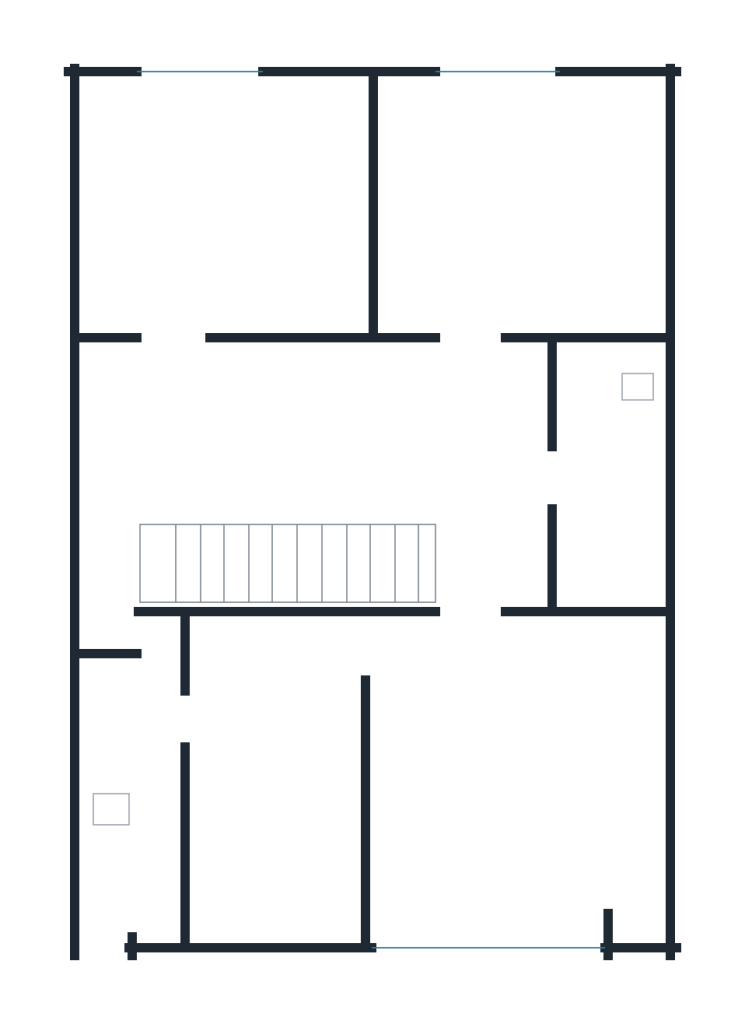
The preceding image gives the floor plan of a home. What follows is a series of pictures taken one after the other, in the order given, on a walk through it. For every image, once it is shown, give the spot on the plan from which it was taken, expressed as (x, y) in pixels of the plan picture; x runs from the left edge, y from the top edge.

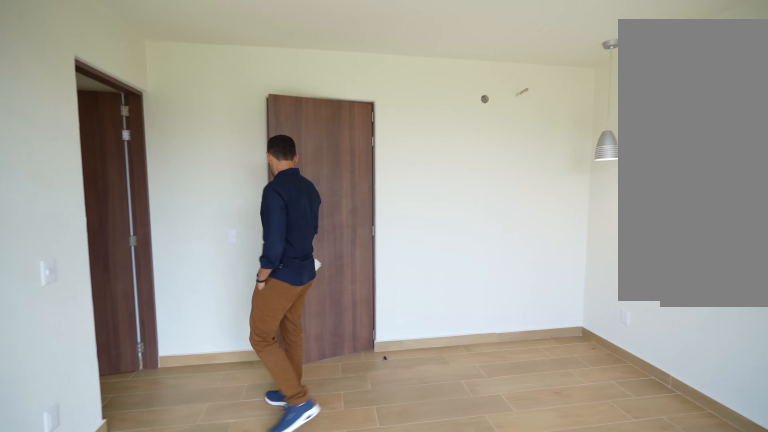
(402, 908)
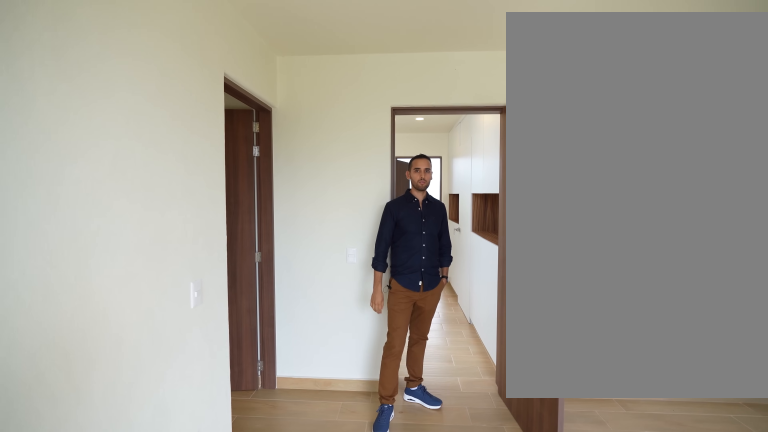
(455, 918)
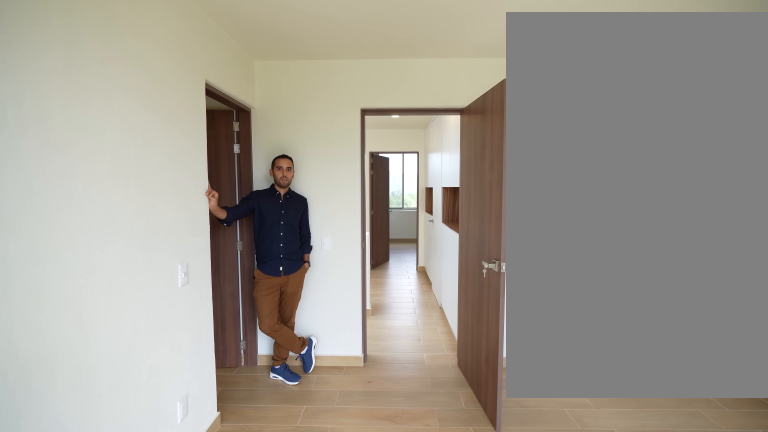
(460, 918)
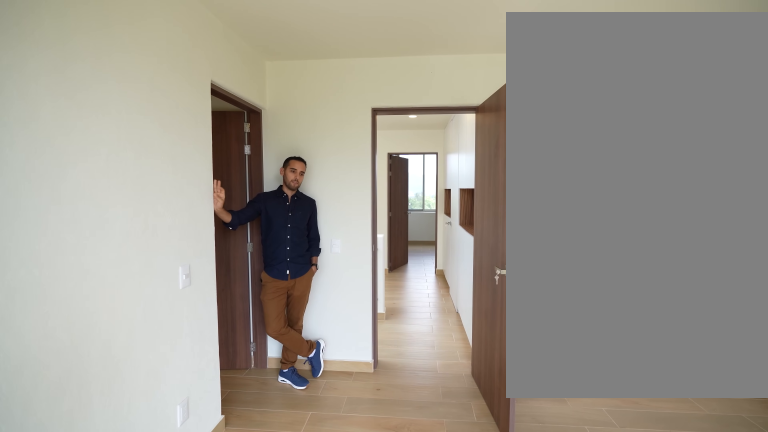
(460, 918)
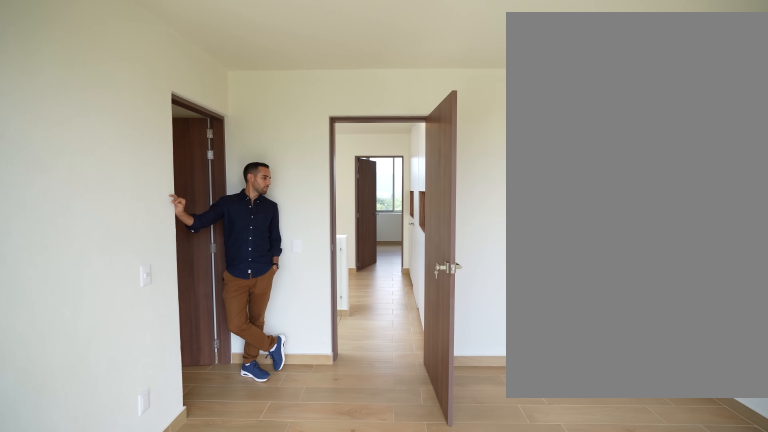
(460, 918)
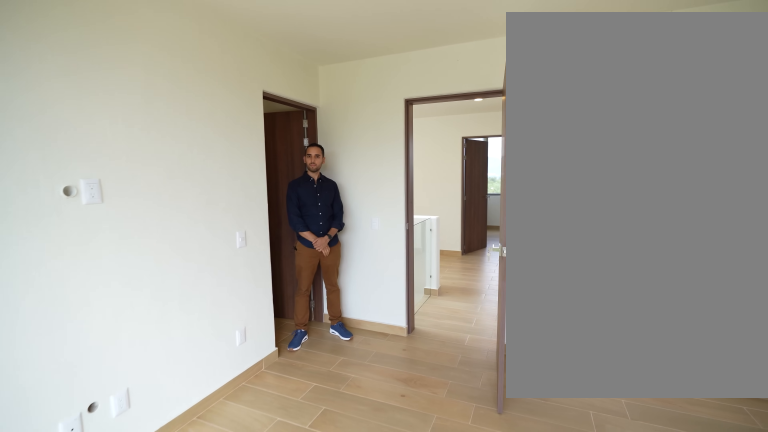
(470, 833)
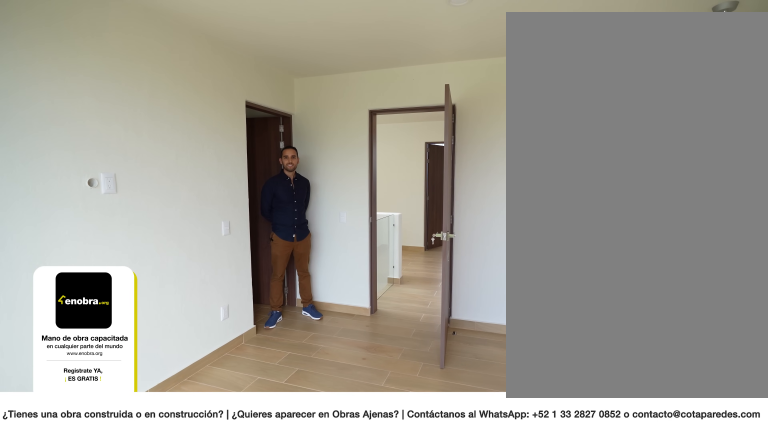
(563, 898)
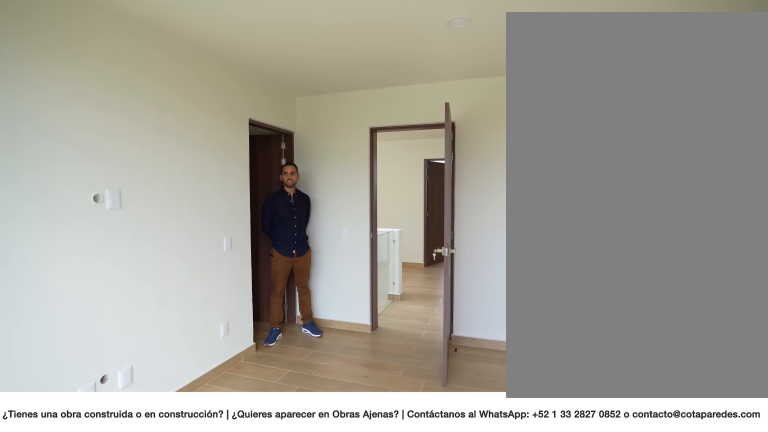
(563, 897)
